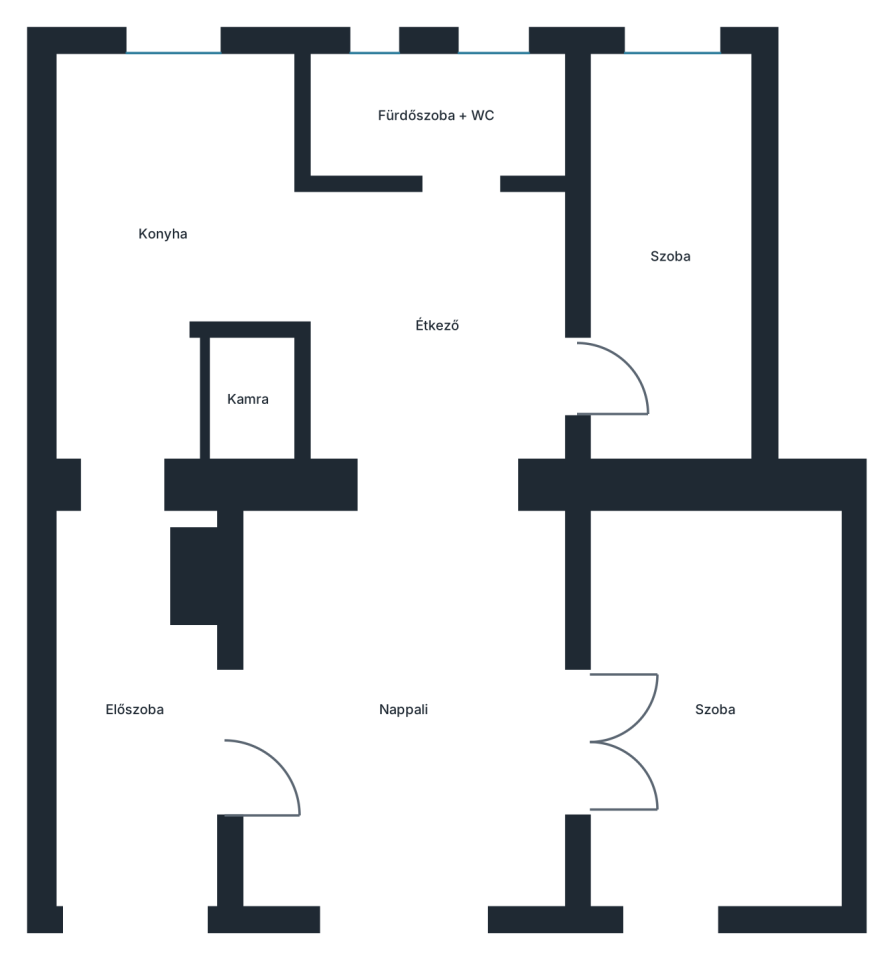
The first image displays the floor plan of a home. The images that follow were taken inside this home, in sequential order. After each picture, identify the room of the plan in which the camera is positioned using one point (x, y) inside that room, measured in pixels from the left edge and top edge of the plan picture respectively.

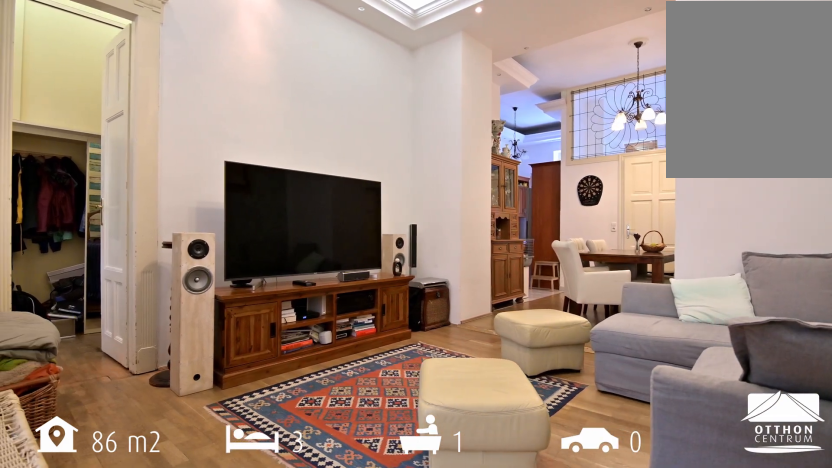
(413, 707)
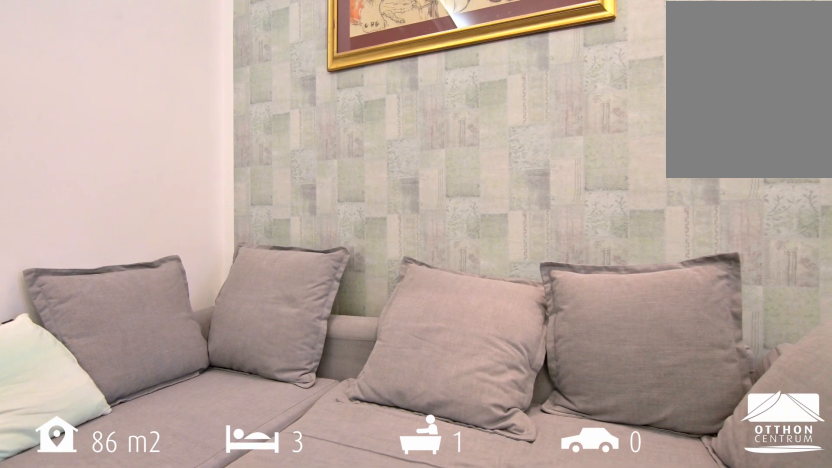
(413, 707)
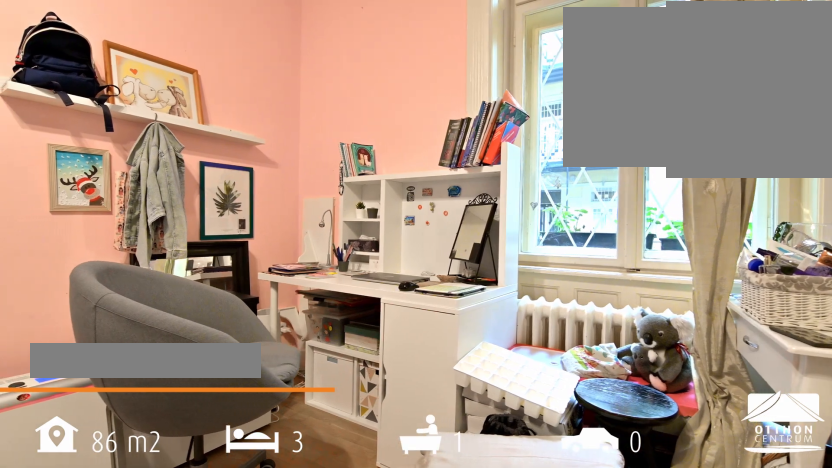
(694, 707)
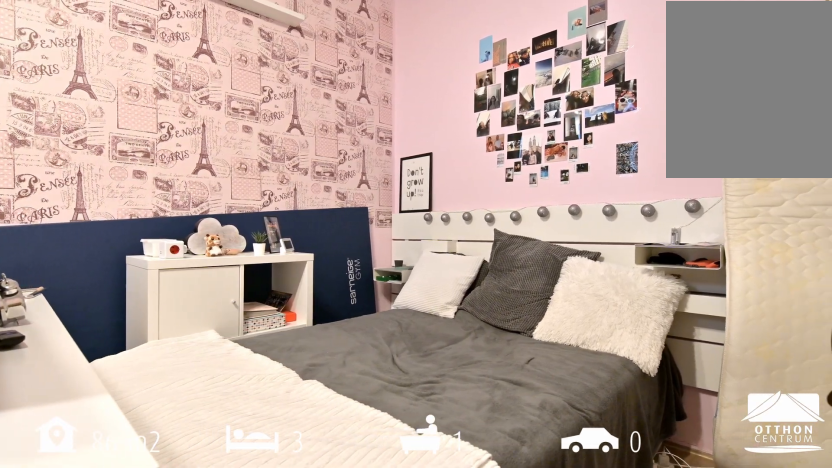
(694, 707)
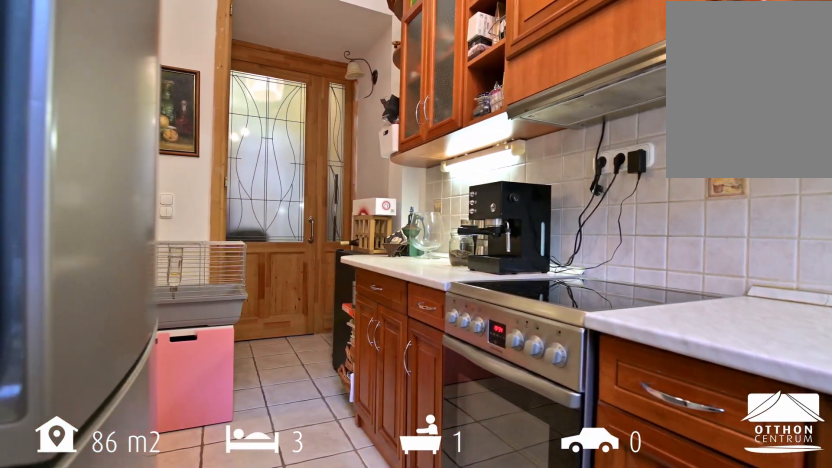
(177, 242)
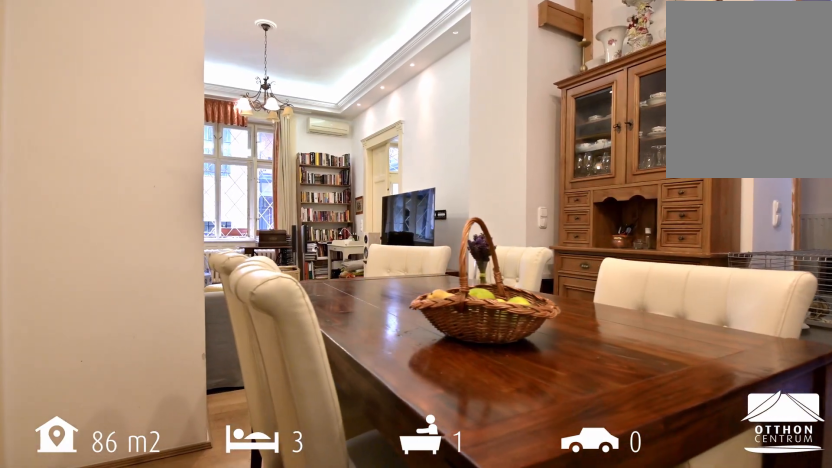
(443, 319)
